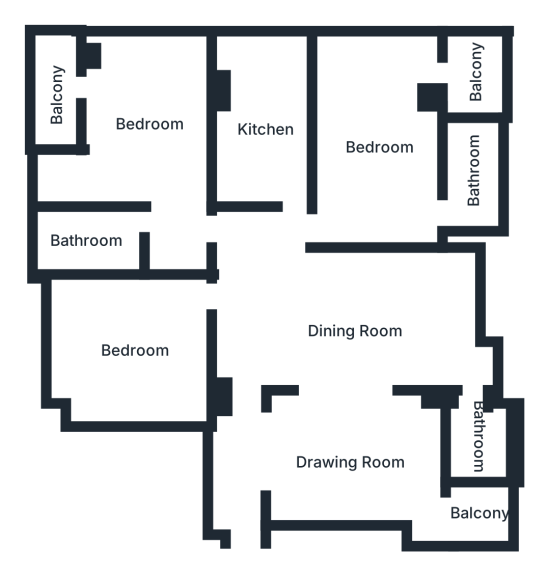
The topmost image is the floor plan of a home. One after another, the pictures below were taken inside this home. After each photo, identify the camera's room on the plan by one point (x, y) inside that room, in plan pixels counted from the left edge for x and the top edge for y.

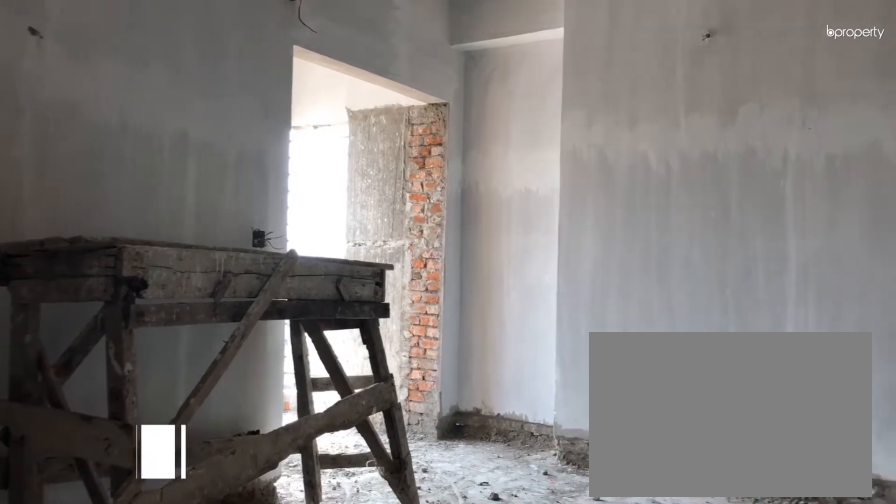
(350, 464)
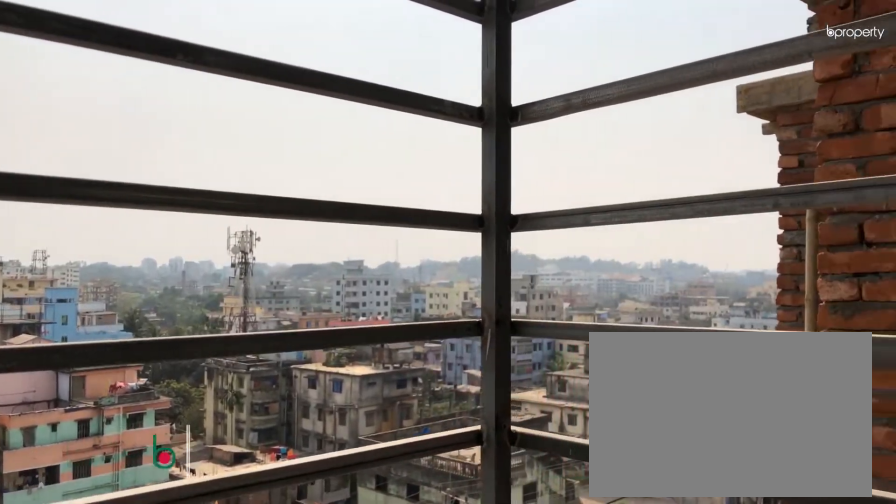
(480, 515)
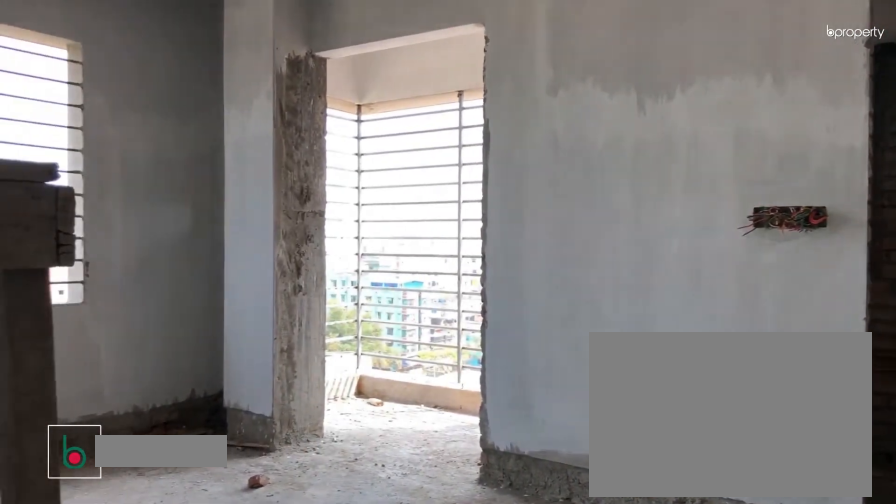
(389, 143)
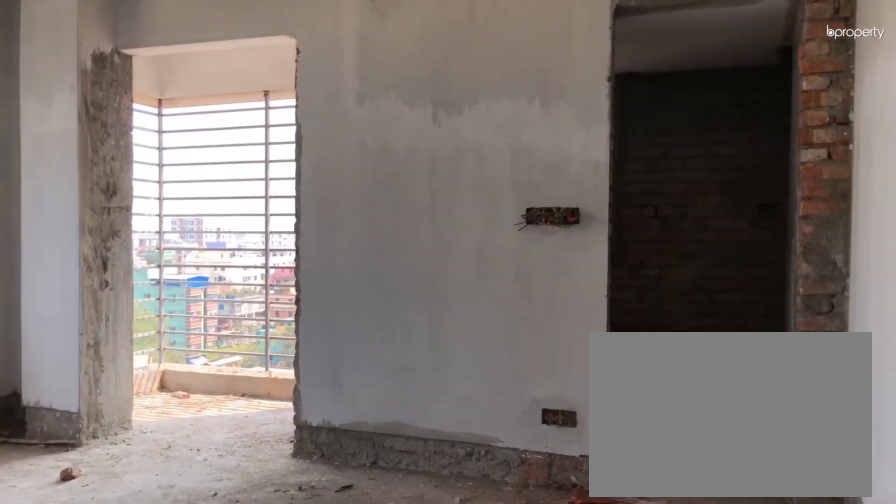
(389, 143)
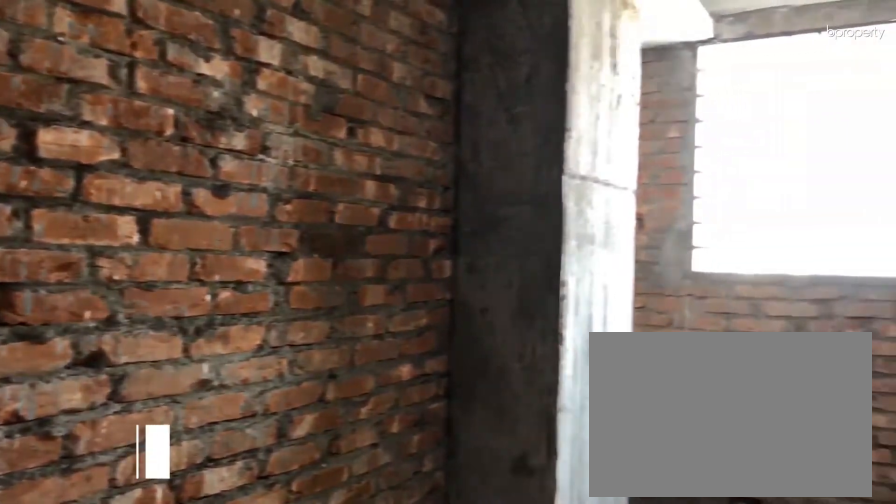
(270, 123)
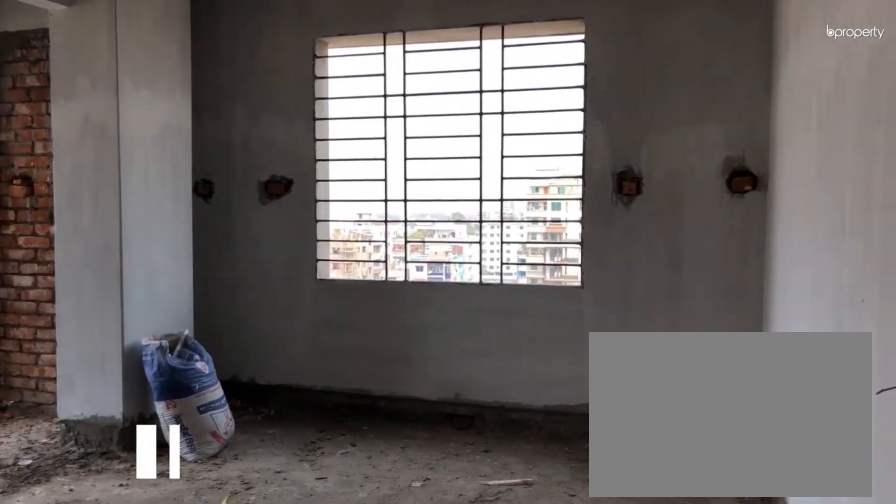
(152, 123)
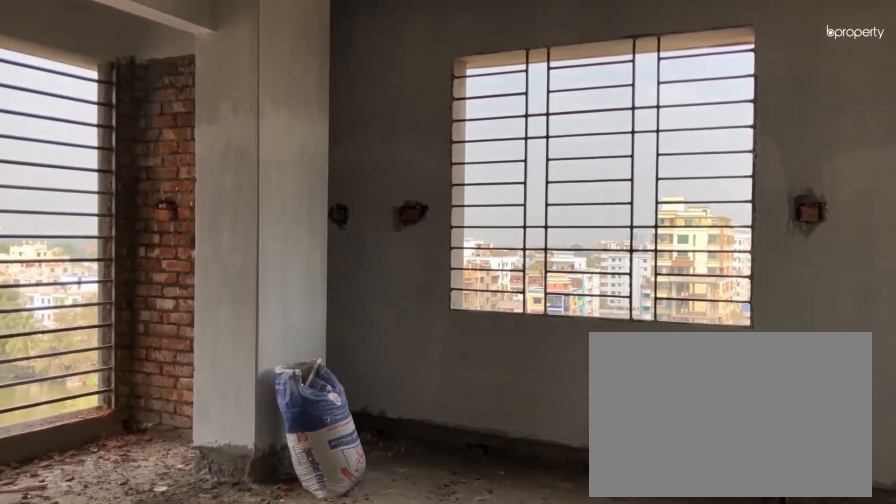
(152, 123)
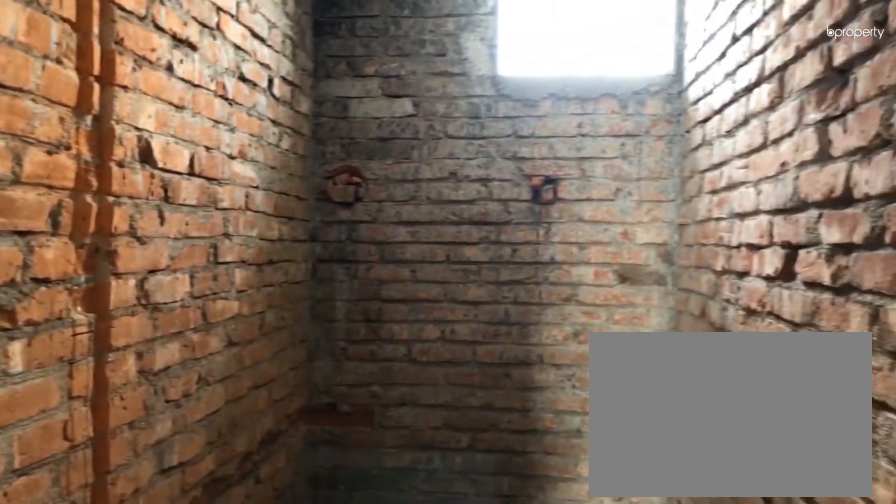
(95, 240)
